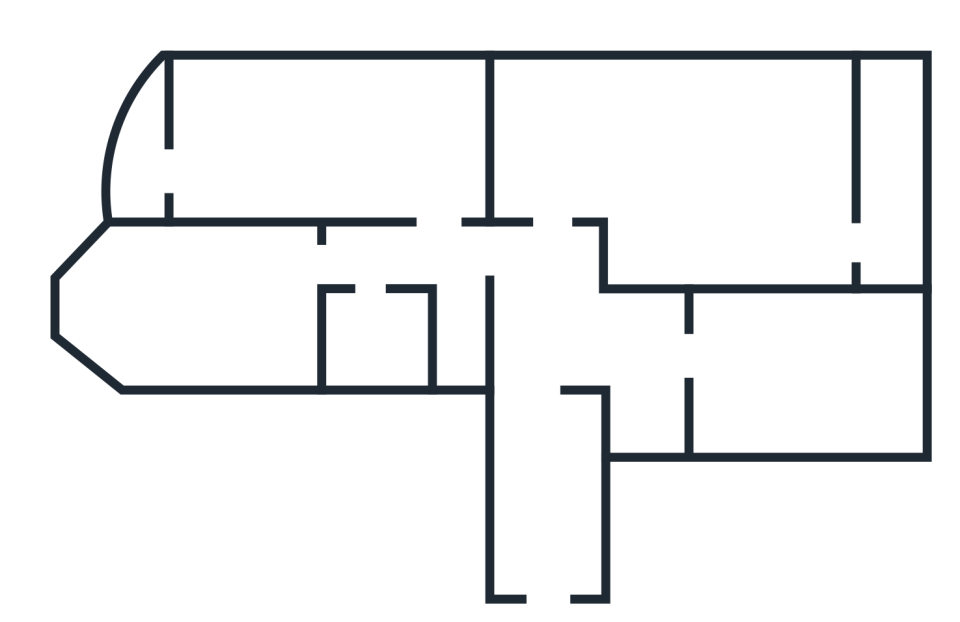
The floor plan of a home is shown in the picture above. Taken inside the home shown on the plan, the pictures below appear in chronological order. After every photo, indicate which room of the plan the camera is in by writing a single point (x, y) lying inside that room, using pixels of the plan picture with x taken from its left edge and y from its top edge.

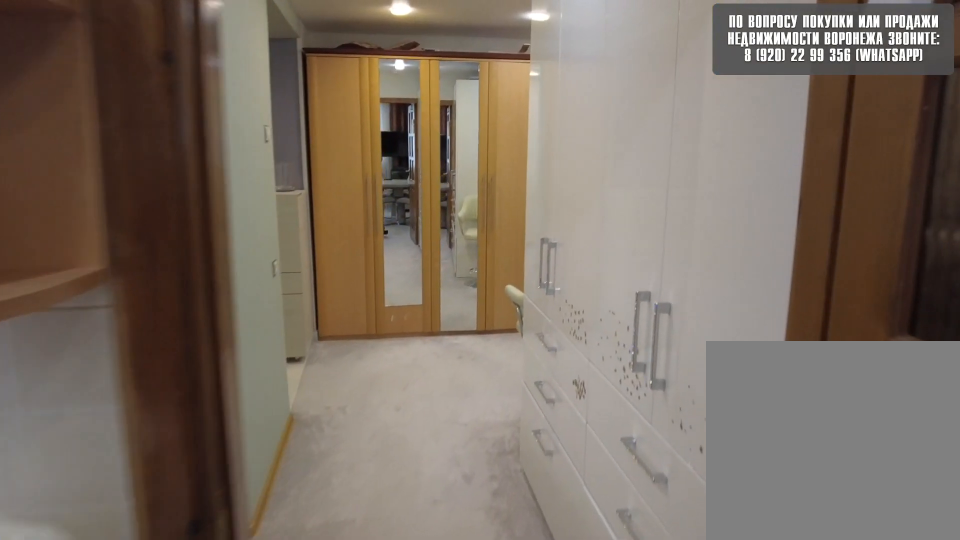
(662, 374)
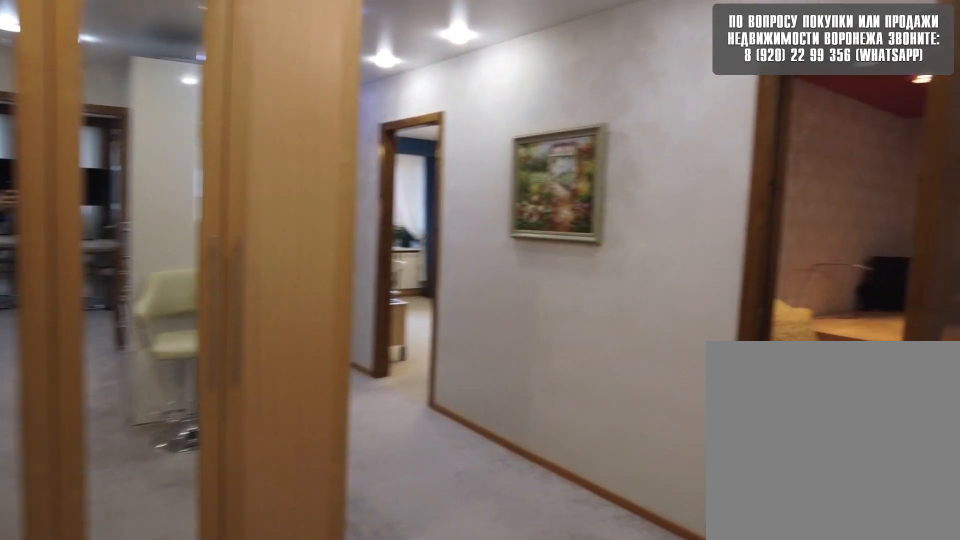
(564, 343)
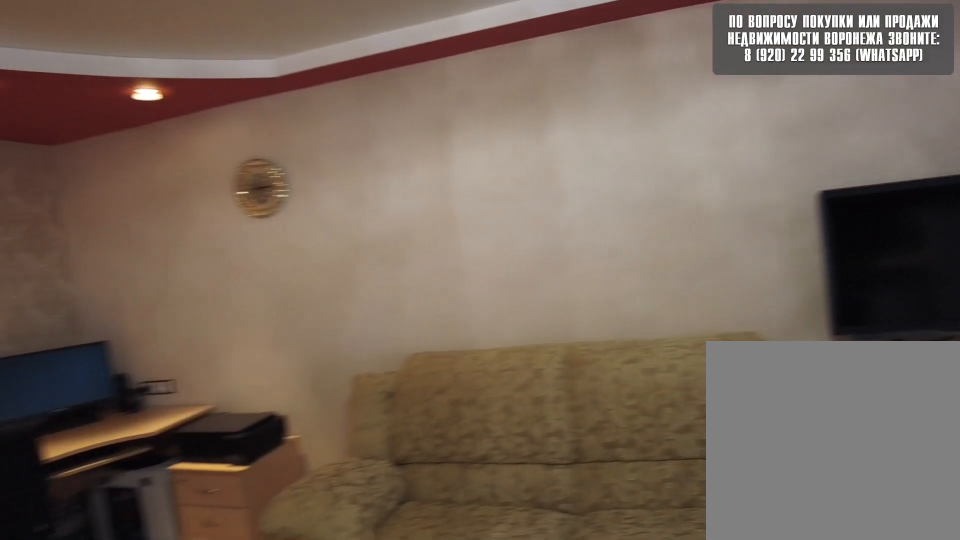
(625, 156)
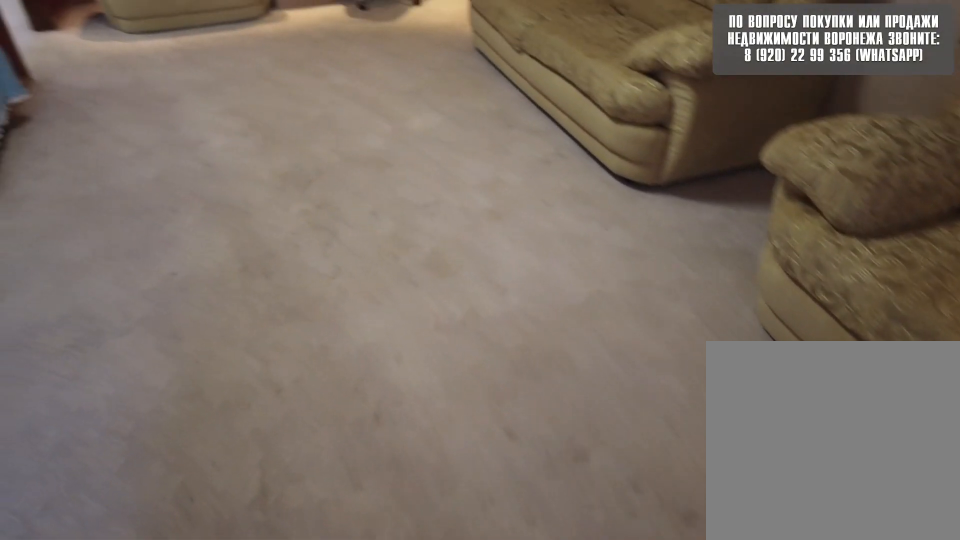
(625, 156)
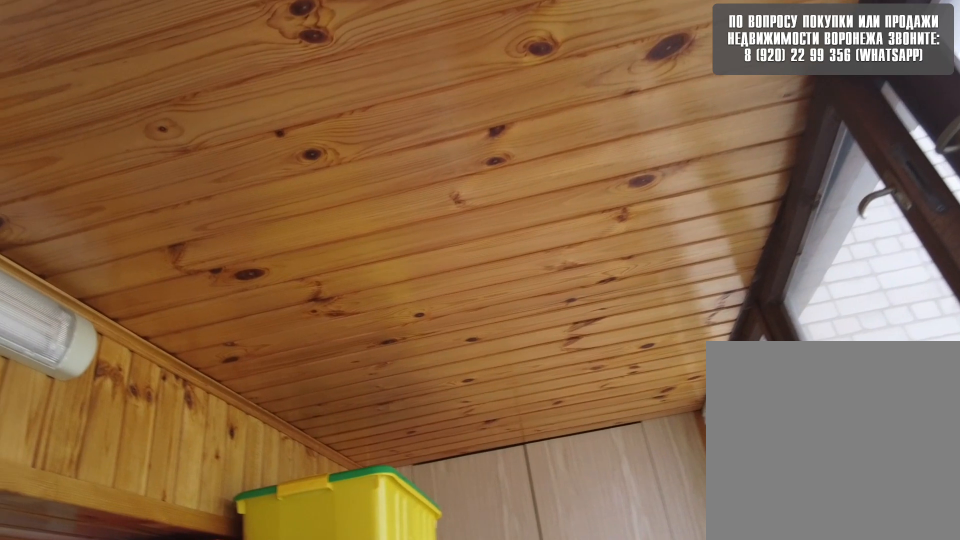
(911, 234)
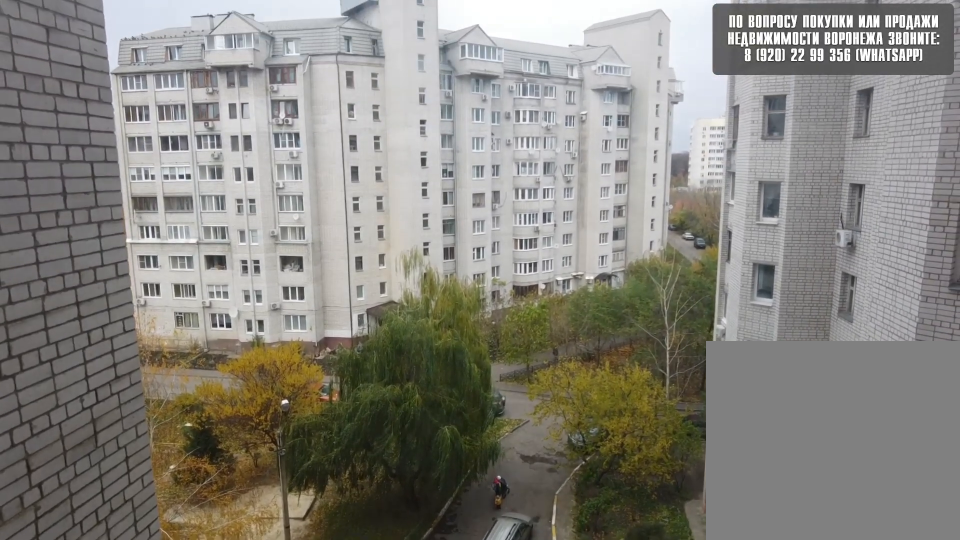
(911, 234)
